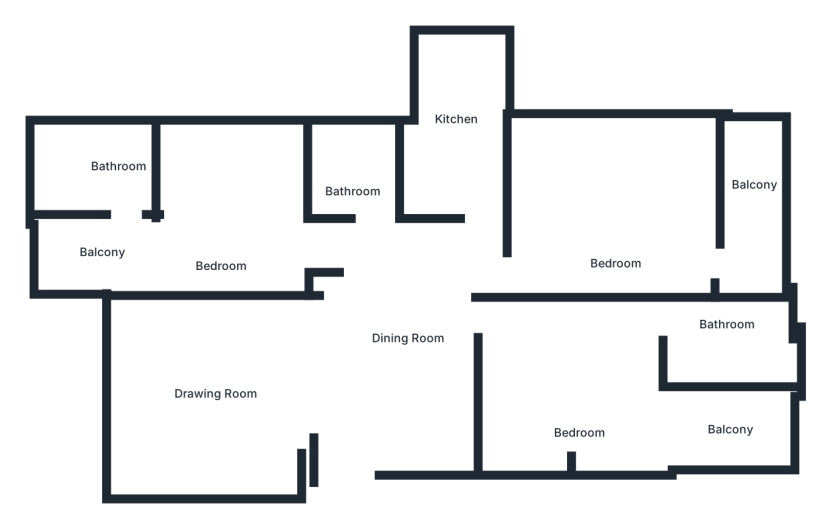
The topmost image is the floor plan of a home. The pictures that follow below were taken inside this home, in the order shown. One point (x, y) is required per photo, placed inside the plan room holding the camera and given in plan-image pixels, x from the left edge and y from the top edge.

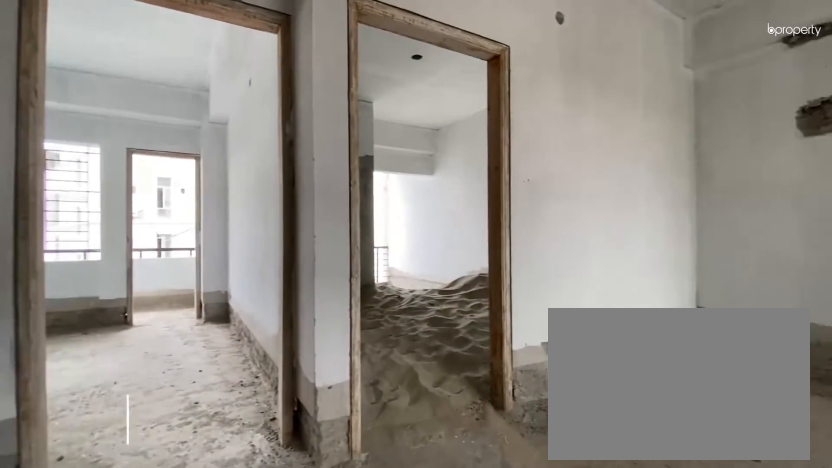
(411, 334)
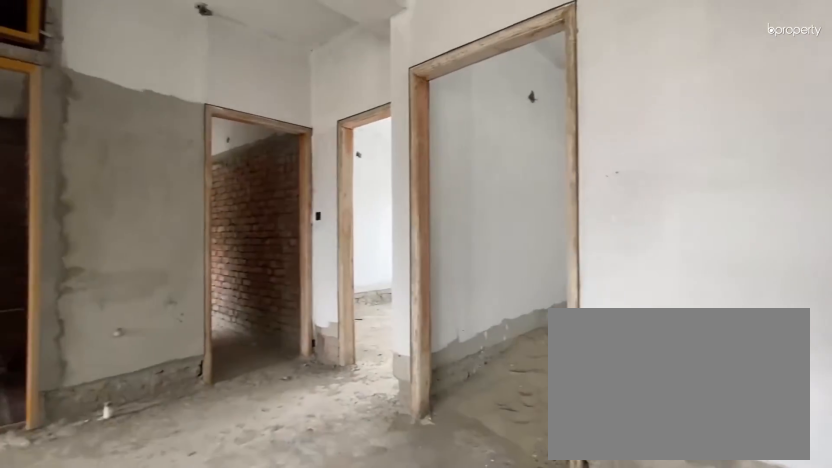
(411, 334)
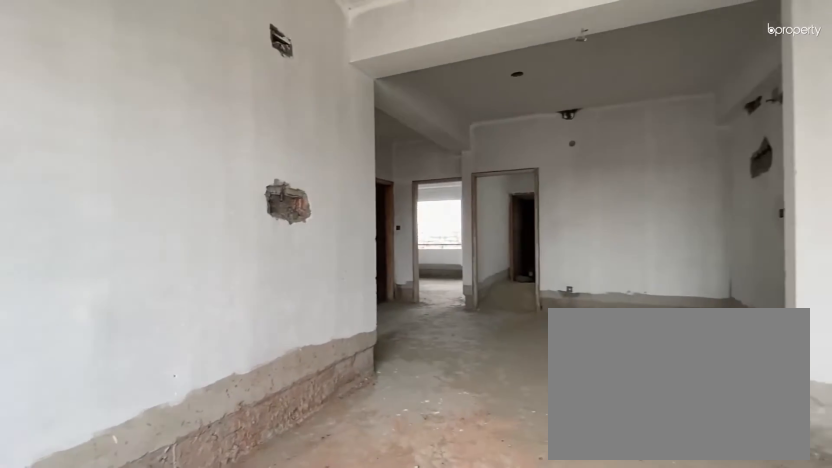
(217, 391)
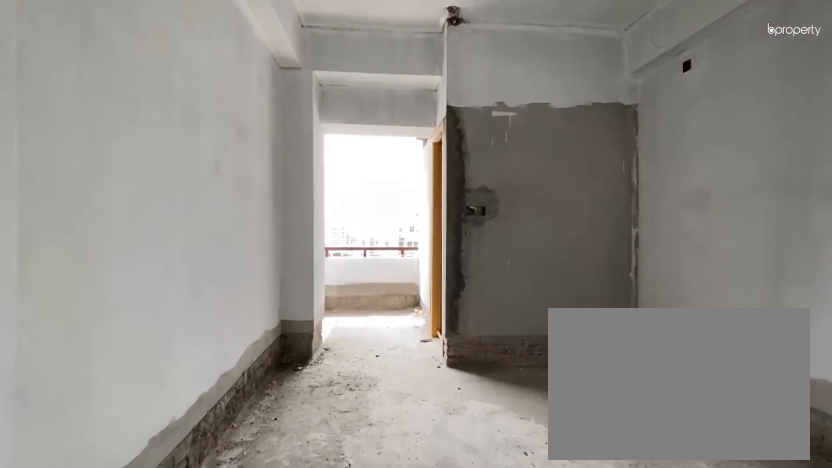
(222, 223)
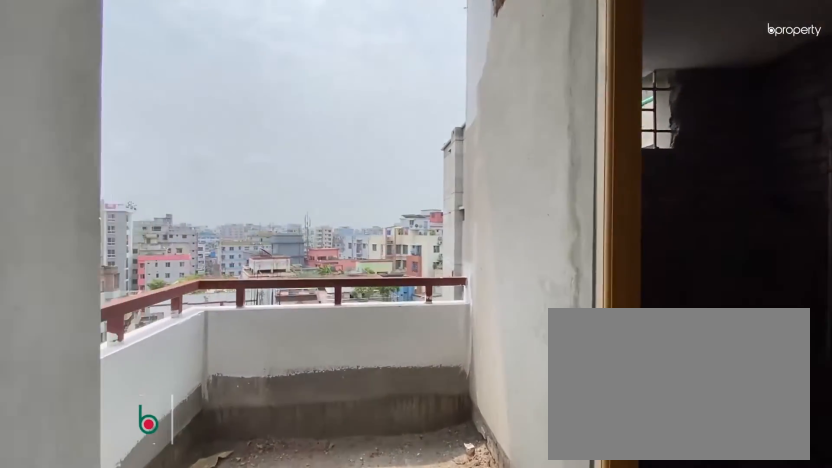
(91, 256)
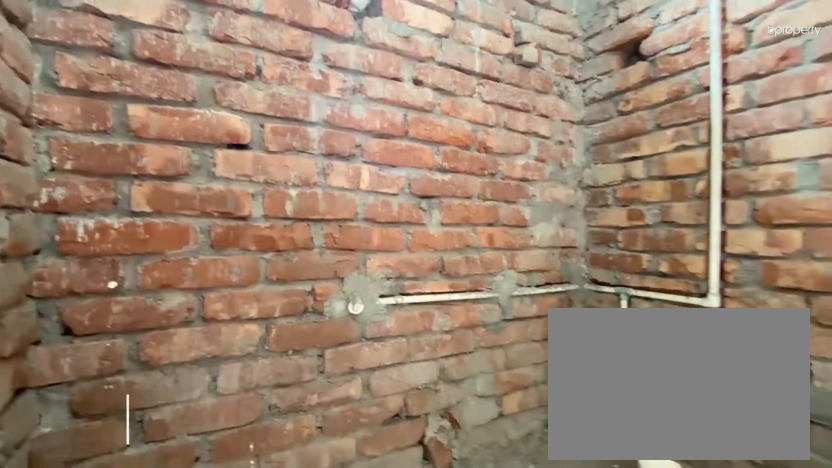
(109, 177)
